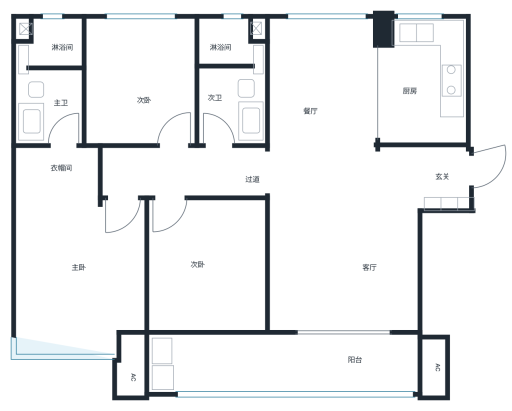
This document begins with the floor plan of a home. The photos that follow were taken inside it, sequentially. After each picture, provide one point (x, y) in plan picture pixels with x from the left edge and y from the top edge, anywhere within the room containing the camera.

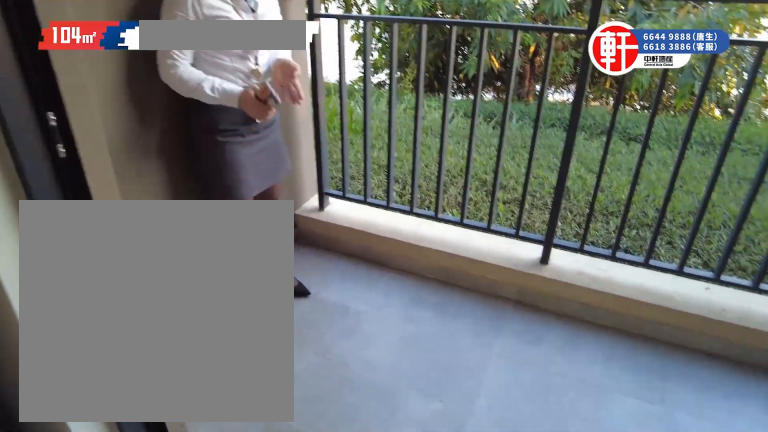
(296, 364)
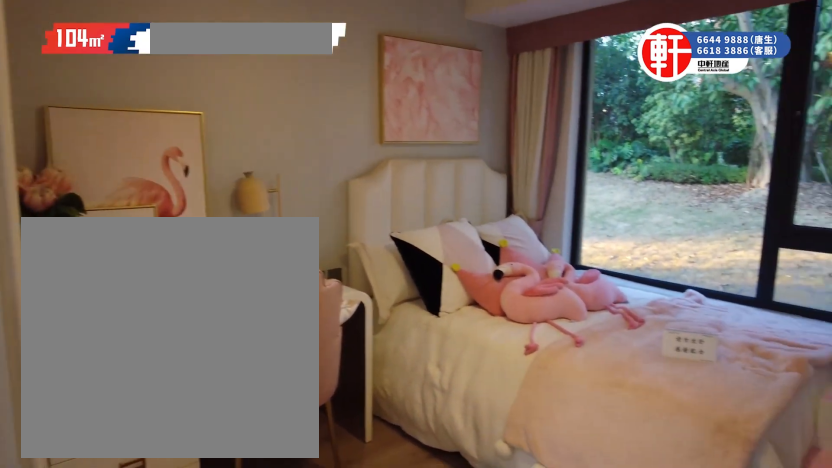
(153, 107)
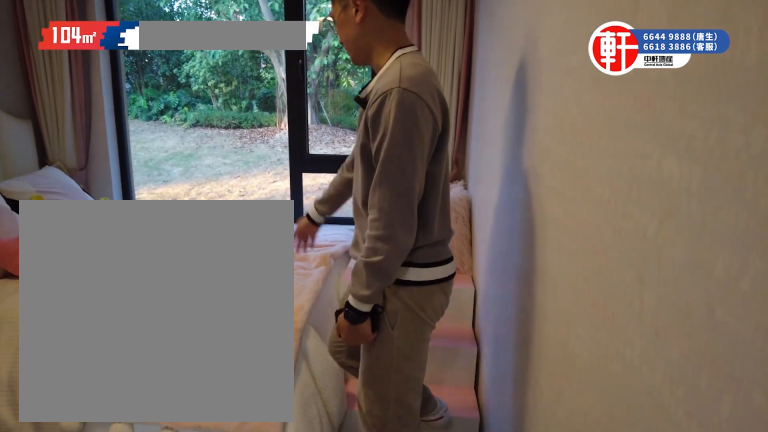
(153, 107)
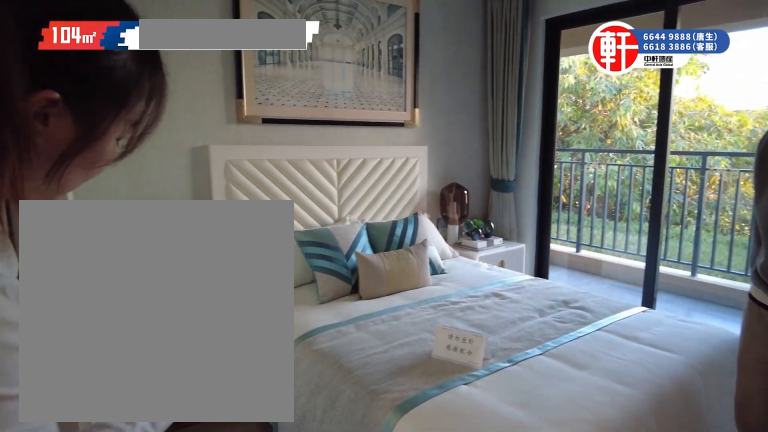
(208, 288)
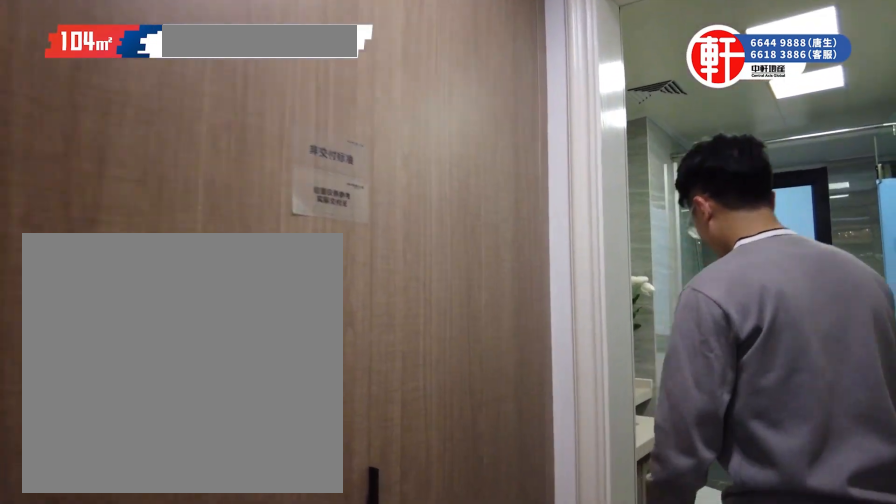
(77, 298)
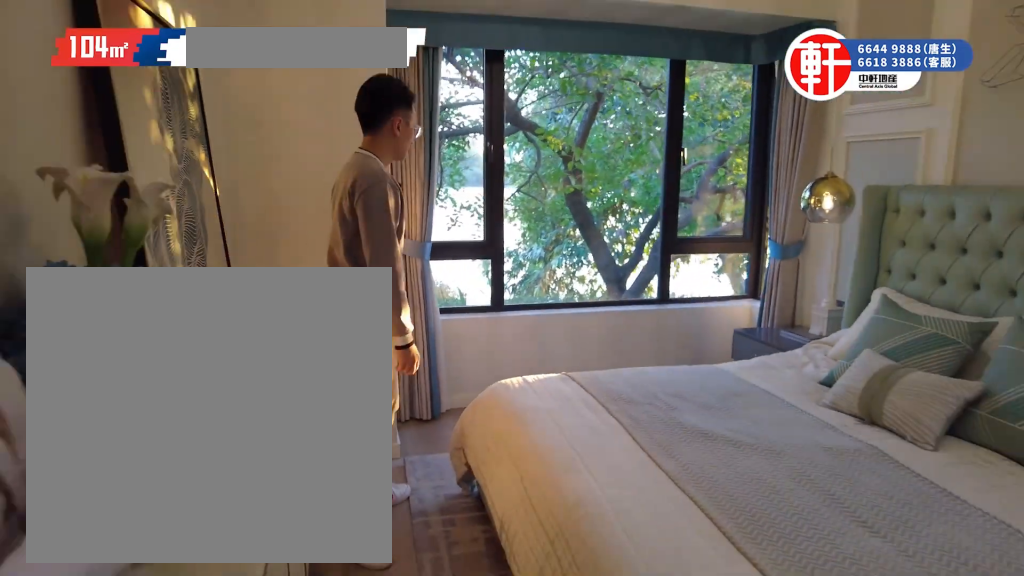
(77, 298)
